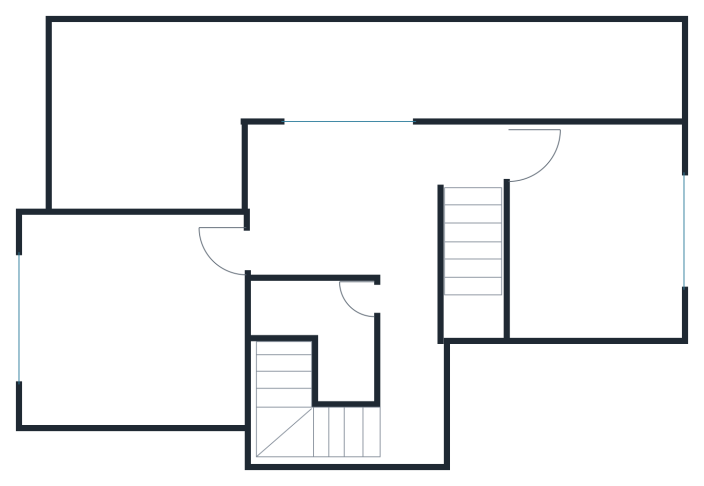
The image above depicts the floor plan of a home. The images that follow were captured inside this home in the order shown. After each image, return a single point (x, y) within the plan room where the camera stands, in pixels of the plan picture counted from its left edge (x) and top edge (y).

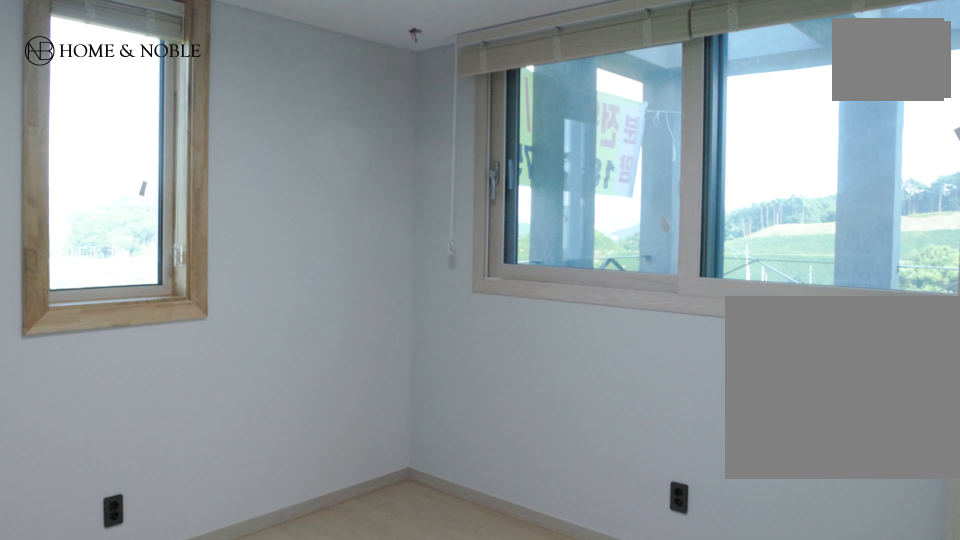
(132, 327)
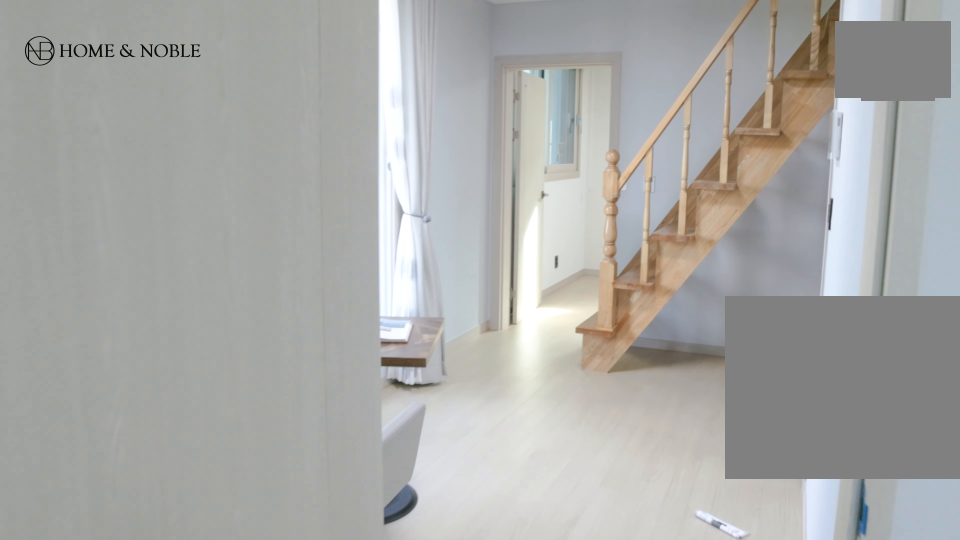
(132, 327)
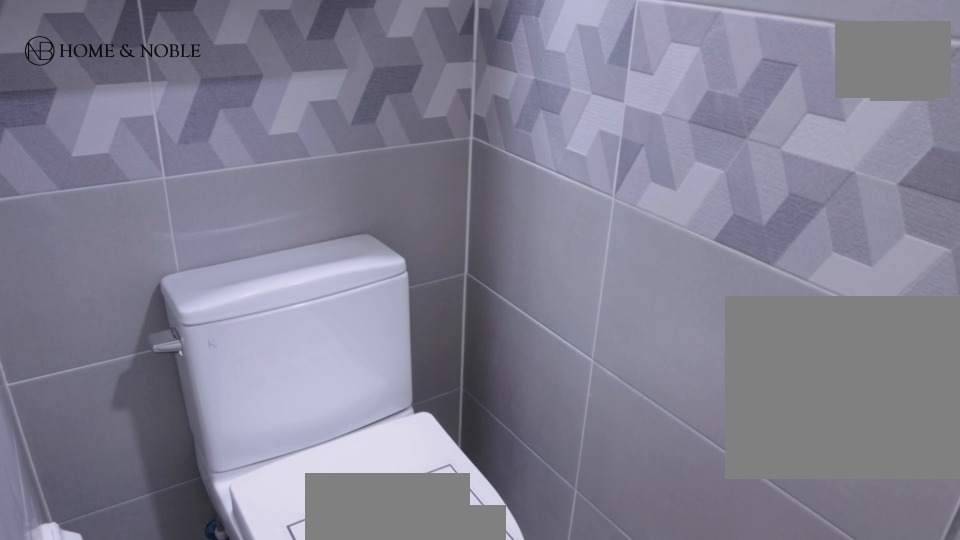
(325, 342)
